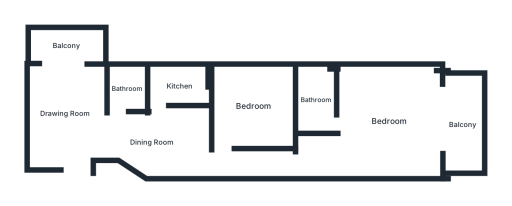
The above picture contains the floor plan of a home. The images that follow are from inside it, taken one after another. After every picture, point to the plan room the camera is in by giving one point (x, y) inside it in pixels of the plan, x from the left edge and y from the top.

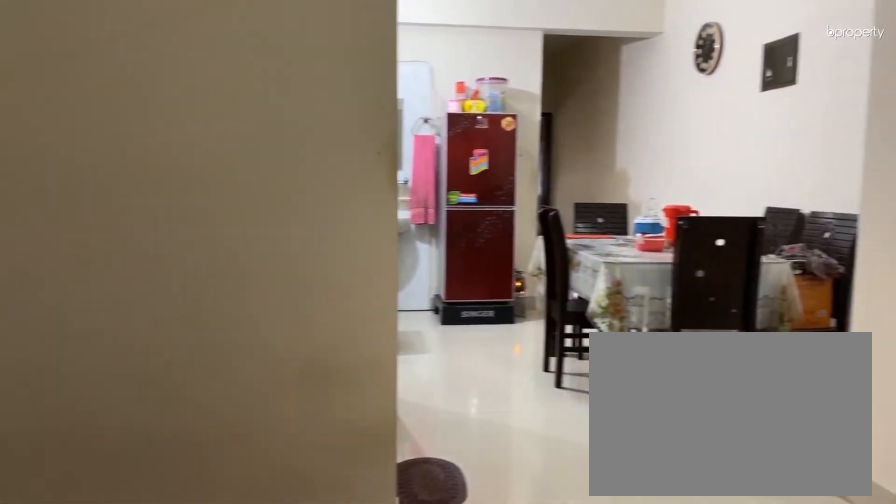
(63, 113)
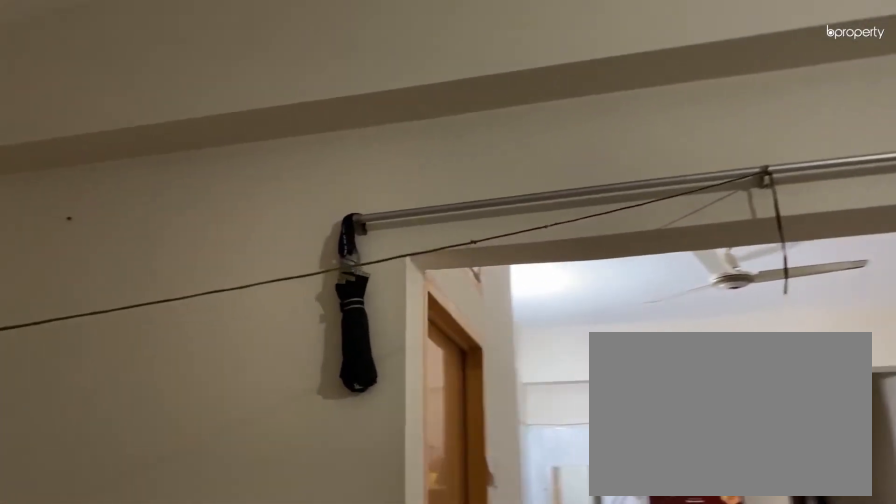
(63, 113)
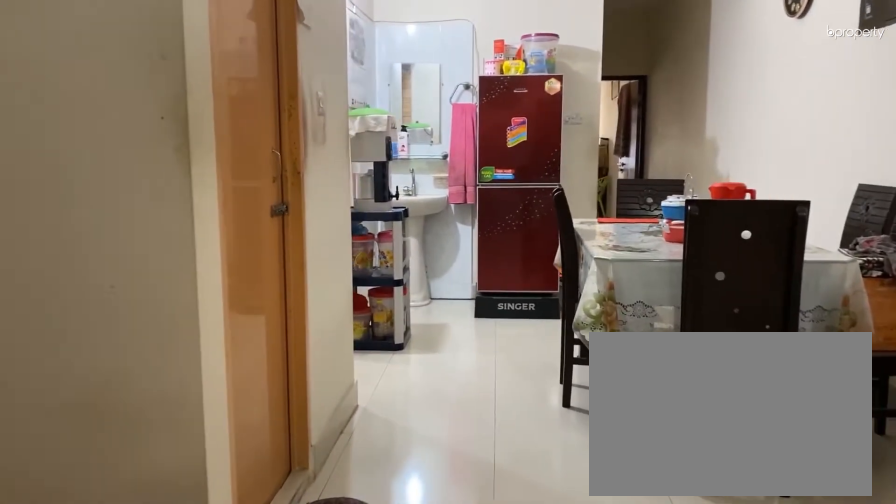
(151, 141)
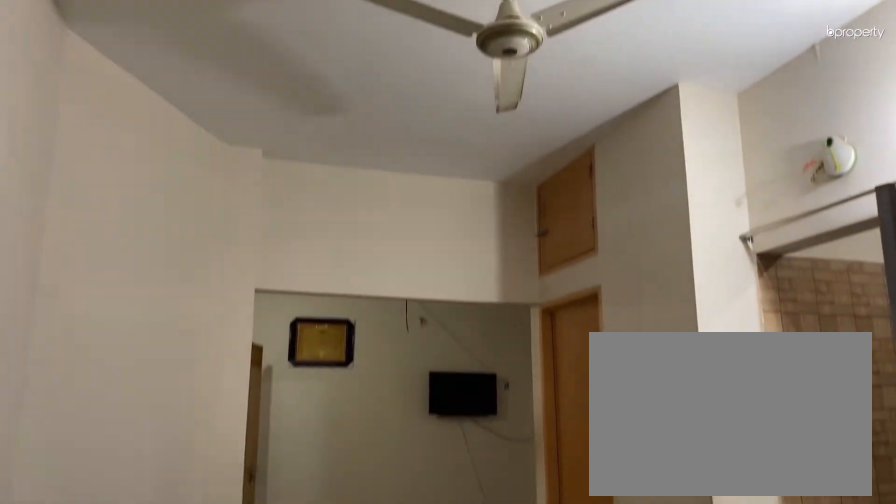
(151, 141)
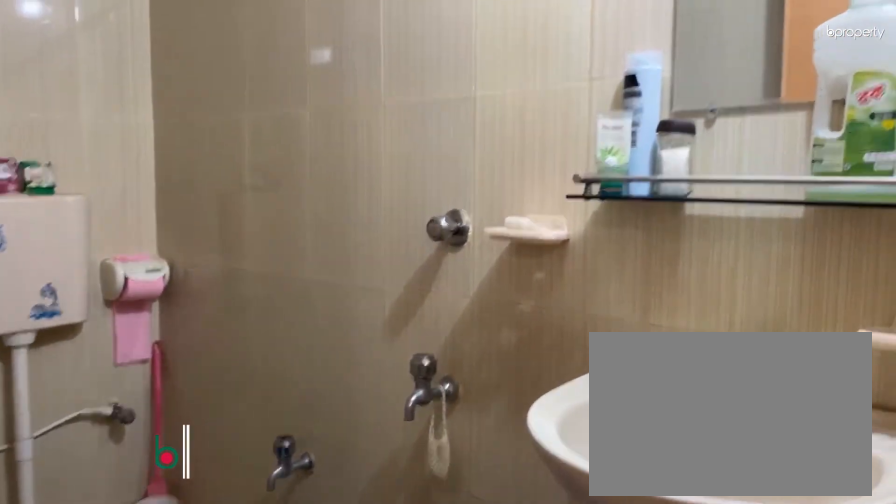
(126, 88)
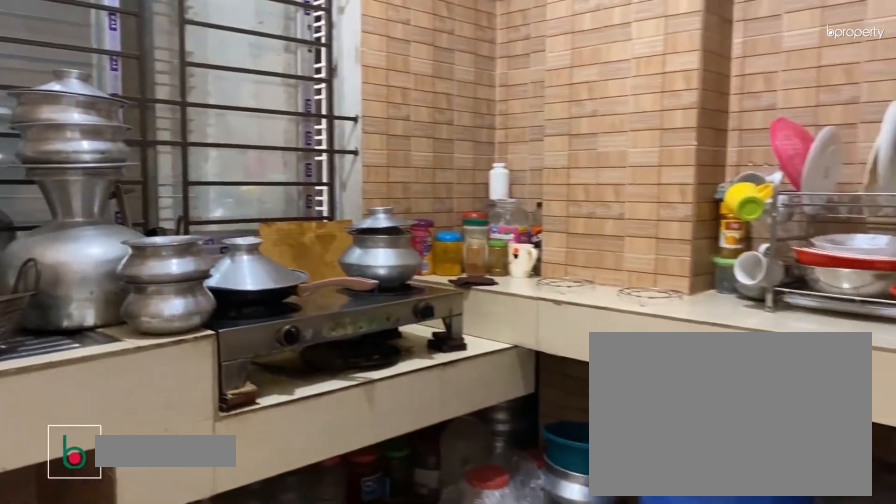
(180, 84)
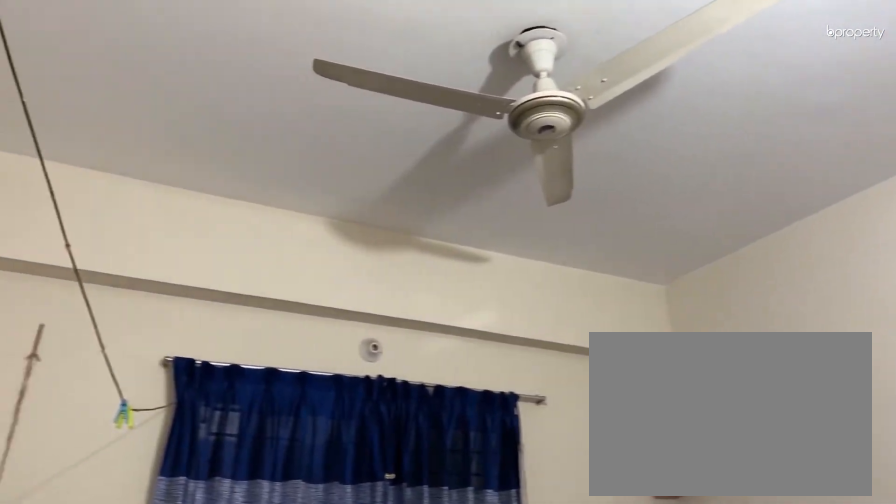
(252, 106)
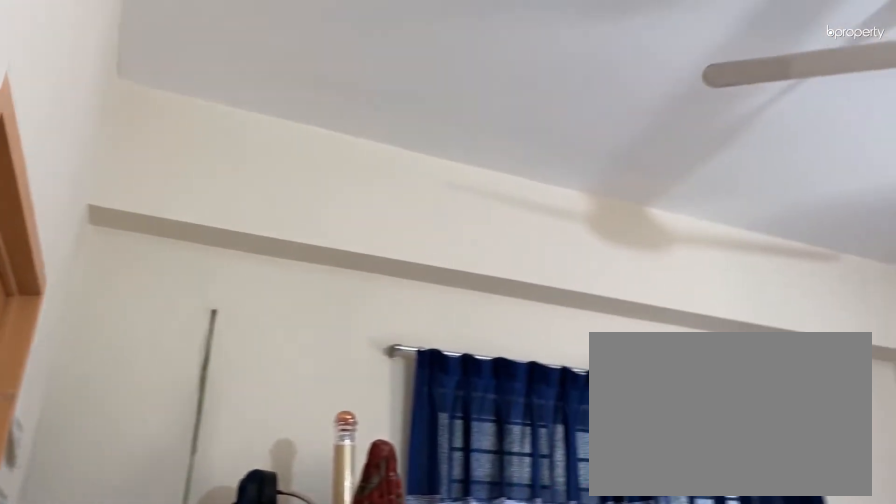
(389, 120)
